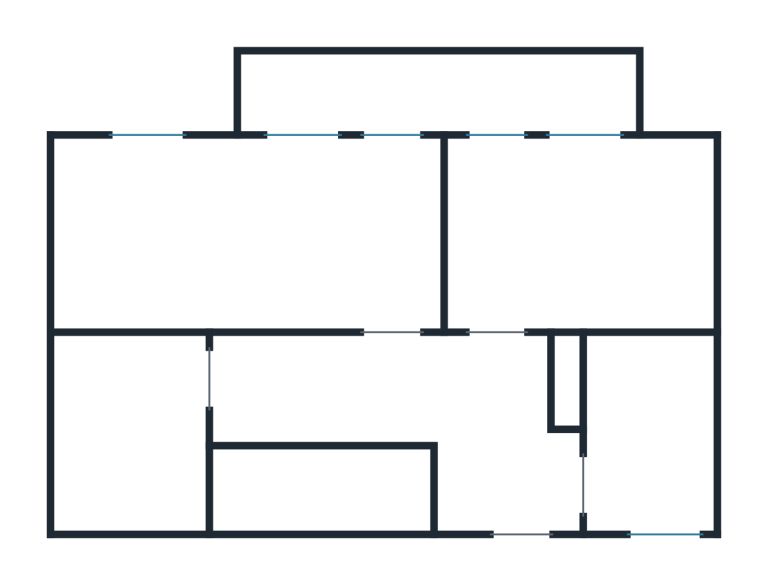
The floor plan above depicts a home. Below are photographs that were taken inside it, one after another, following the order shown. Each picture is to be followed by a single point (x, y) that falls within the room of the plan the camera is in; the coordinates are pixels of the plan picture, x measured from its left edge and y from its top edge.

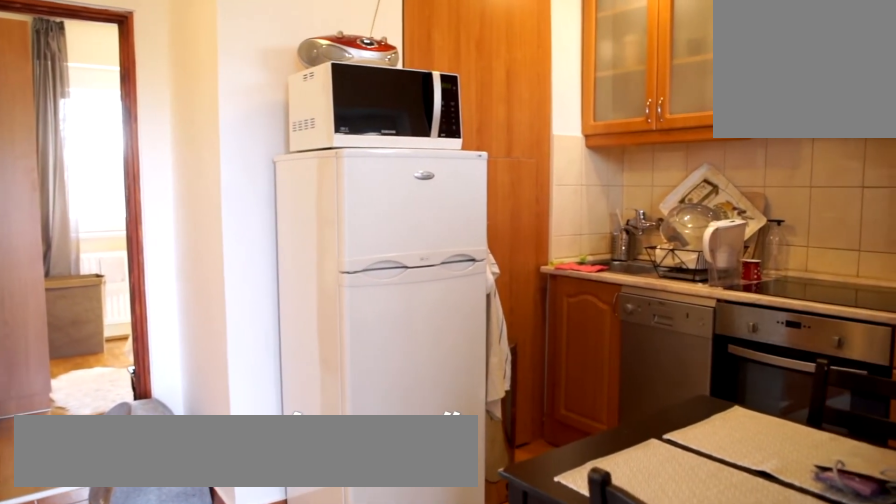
(540, 488)
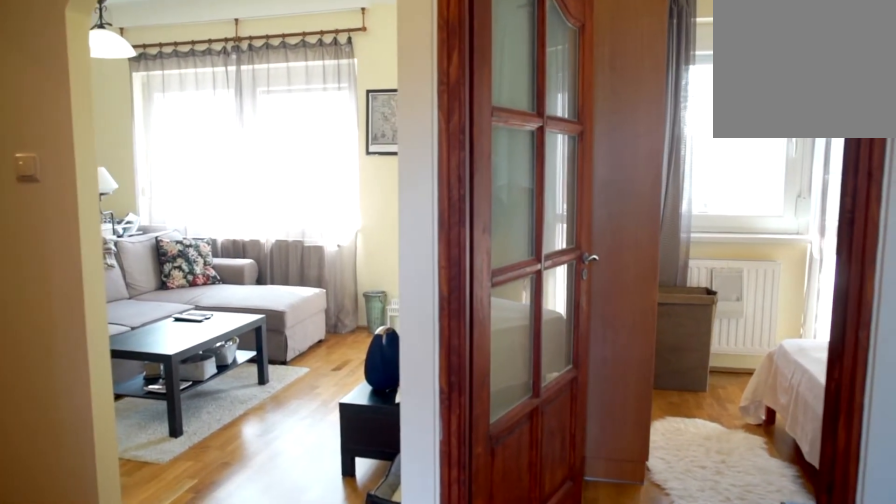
(540, 487)
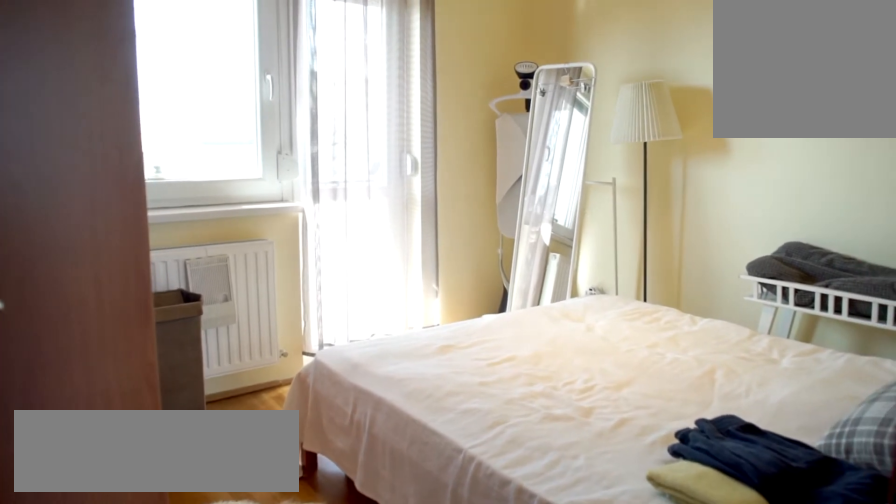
(570, 231)
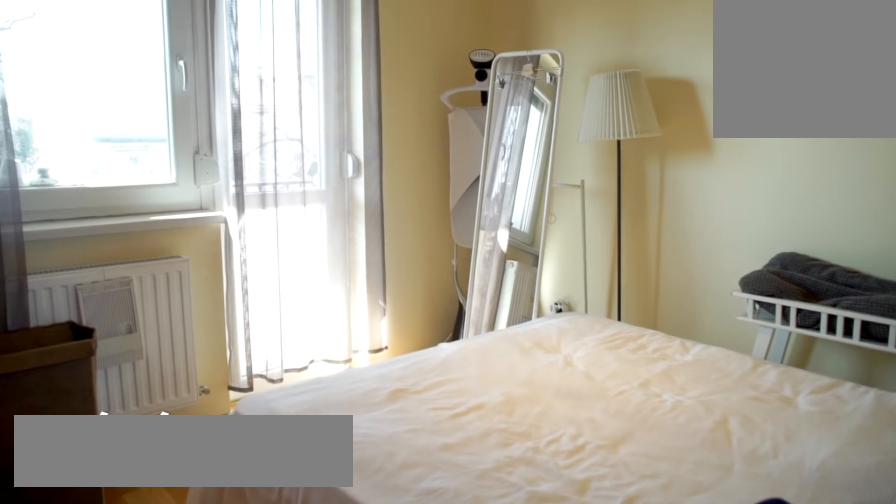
(570, 232)
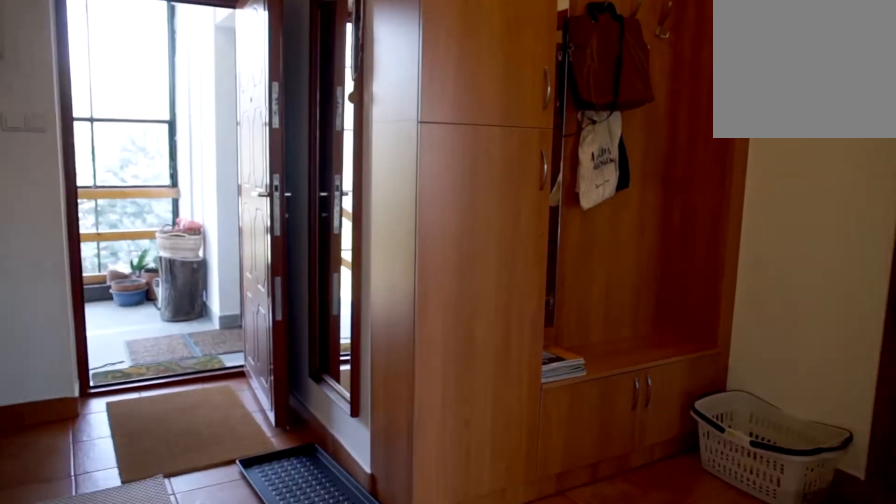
(346, 384)
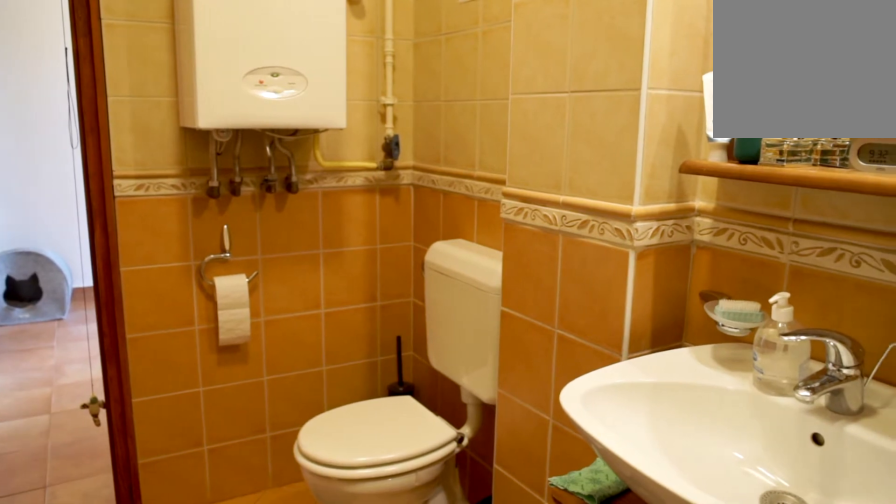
(127, 401)
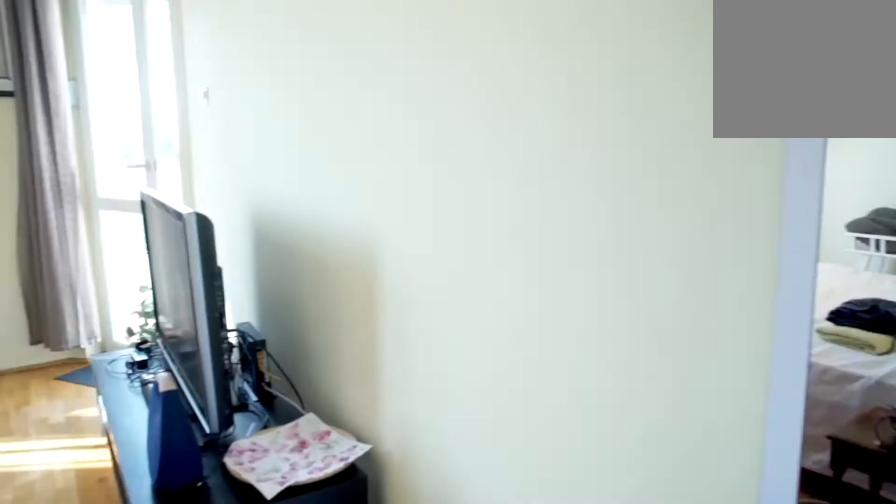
(346, 384)
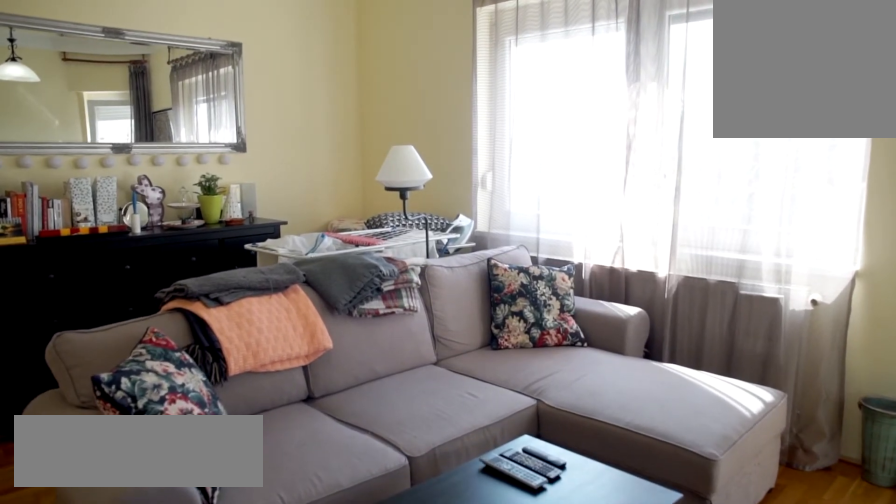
(248, 239)
